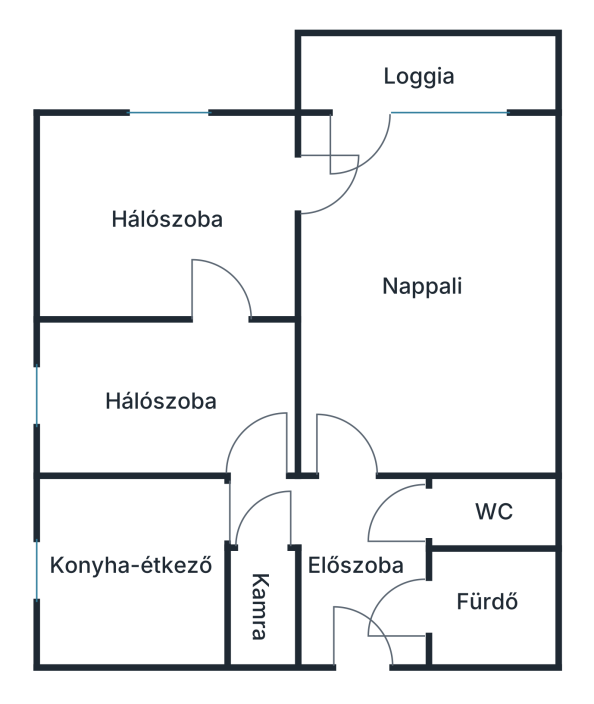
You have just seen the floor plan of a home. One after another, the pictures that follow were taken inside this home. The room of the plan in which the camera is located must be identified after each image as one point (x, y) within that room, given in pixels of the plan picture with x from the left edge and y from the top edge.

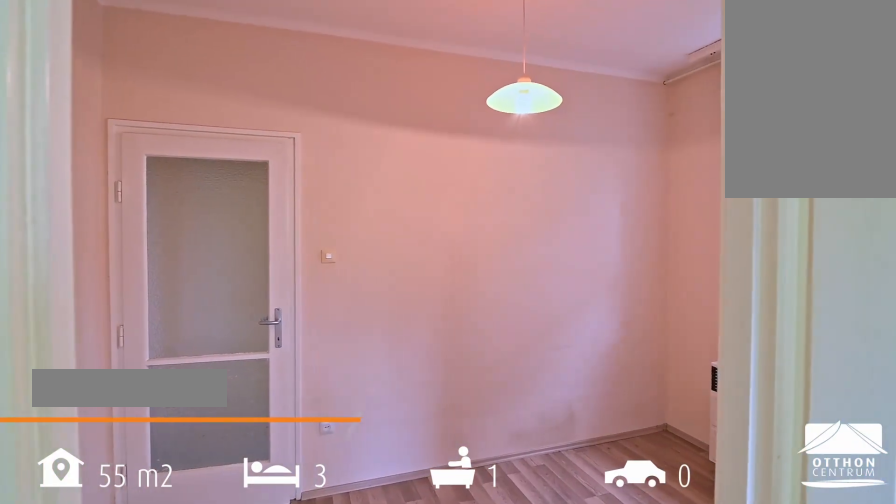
(174, 378)
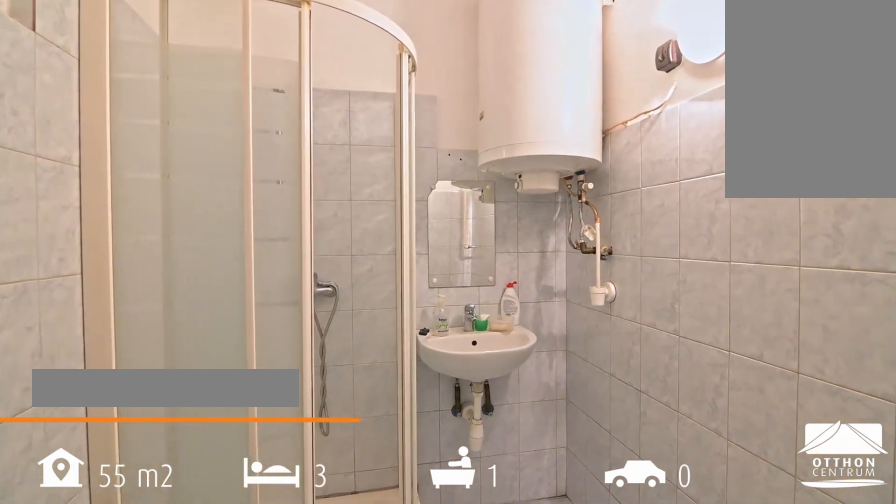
(492, 596)
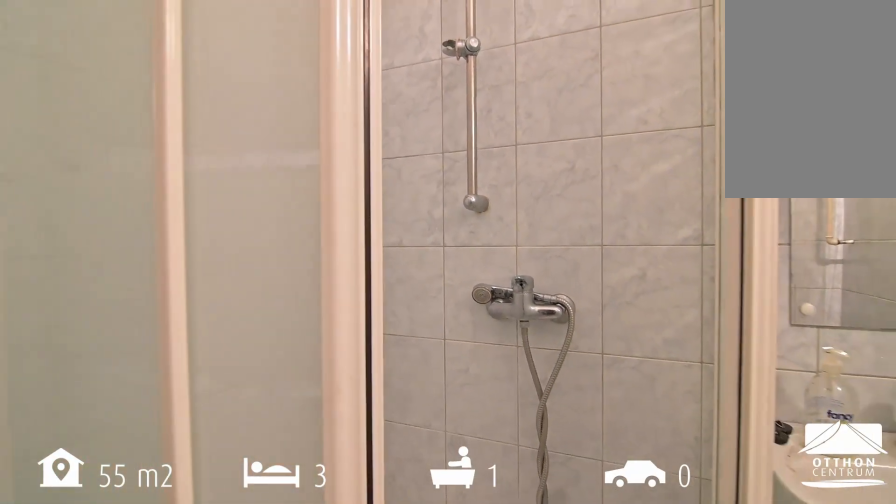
(492, 596)
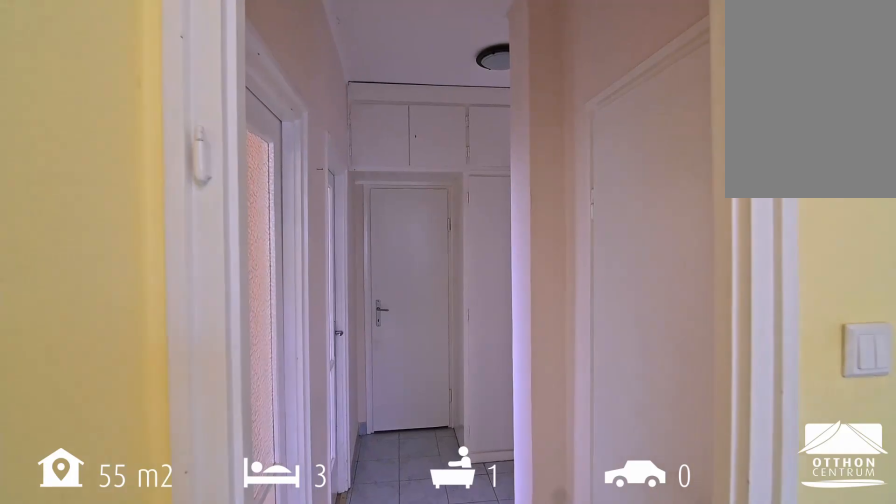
(361, 561)
